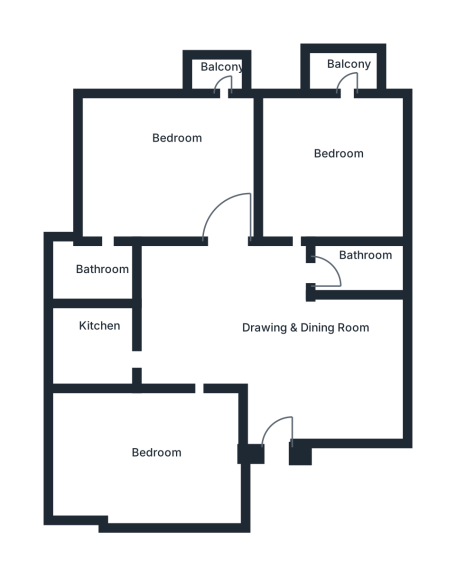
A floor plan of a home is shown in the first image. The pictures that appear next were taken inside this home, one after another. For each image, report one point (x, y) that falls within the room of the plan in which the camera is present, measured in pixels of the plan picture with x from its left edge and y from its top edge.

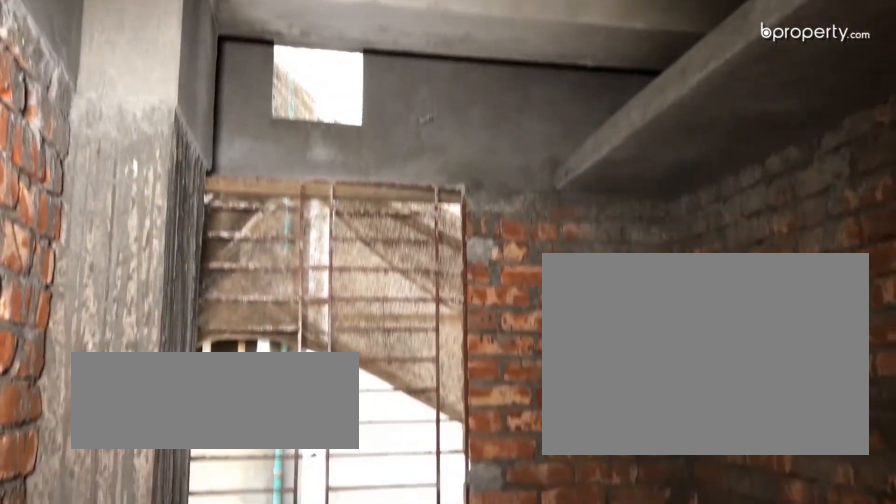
(100, 342)
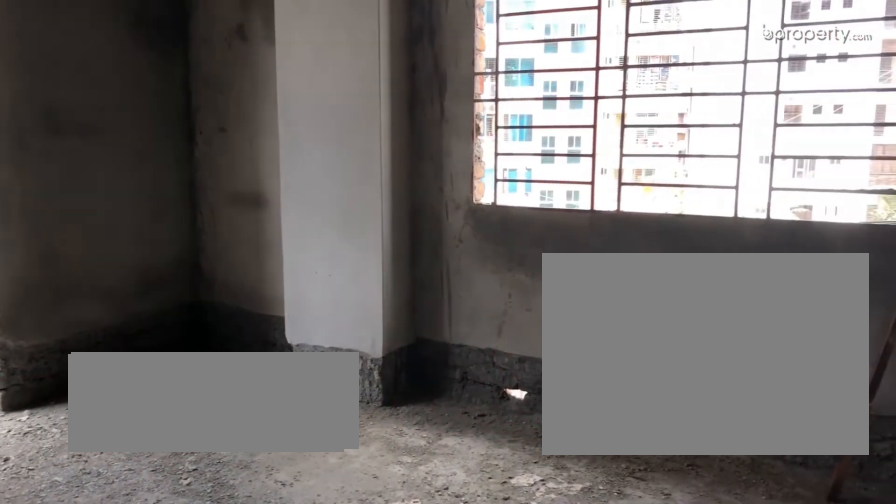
(334, 172)
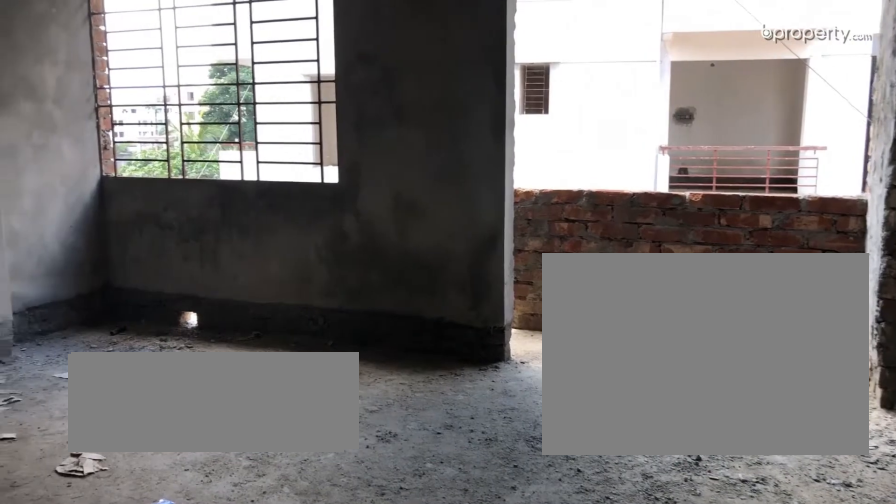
(169, 167)
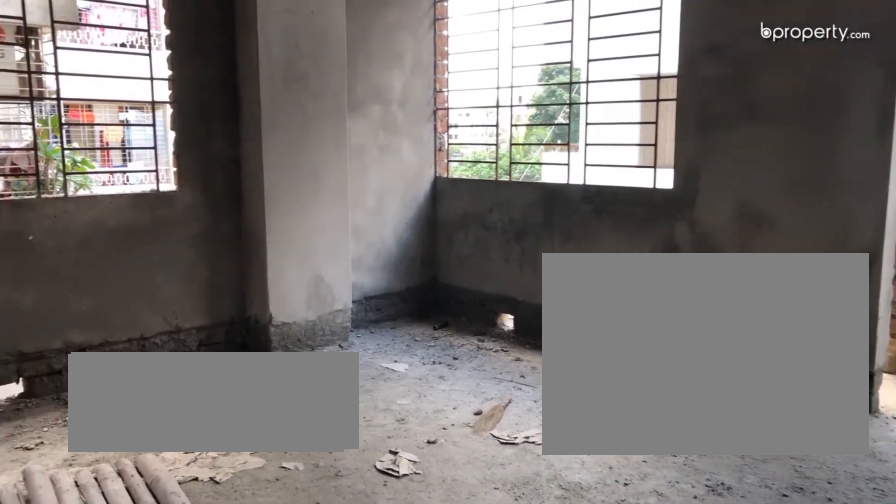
(169, 167)
